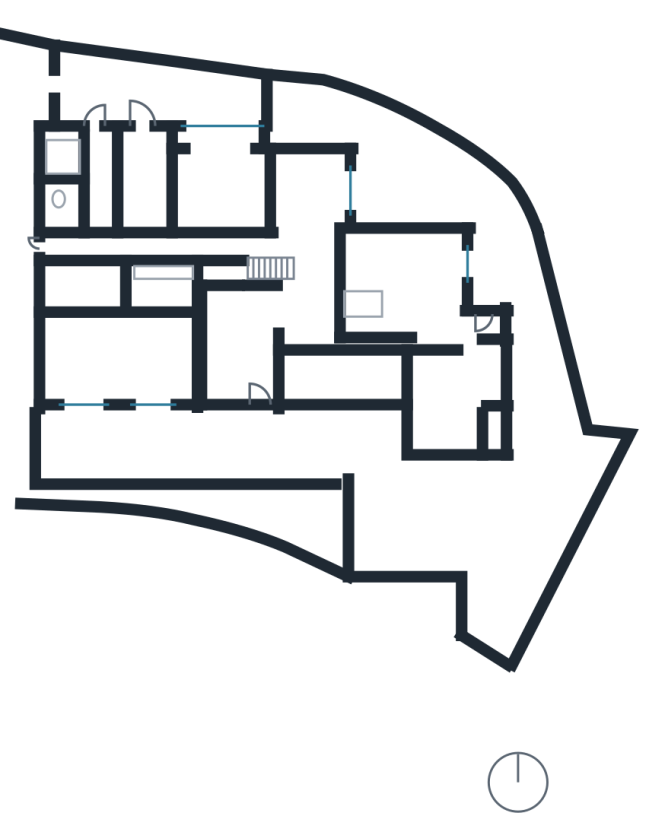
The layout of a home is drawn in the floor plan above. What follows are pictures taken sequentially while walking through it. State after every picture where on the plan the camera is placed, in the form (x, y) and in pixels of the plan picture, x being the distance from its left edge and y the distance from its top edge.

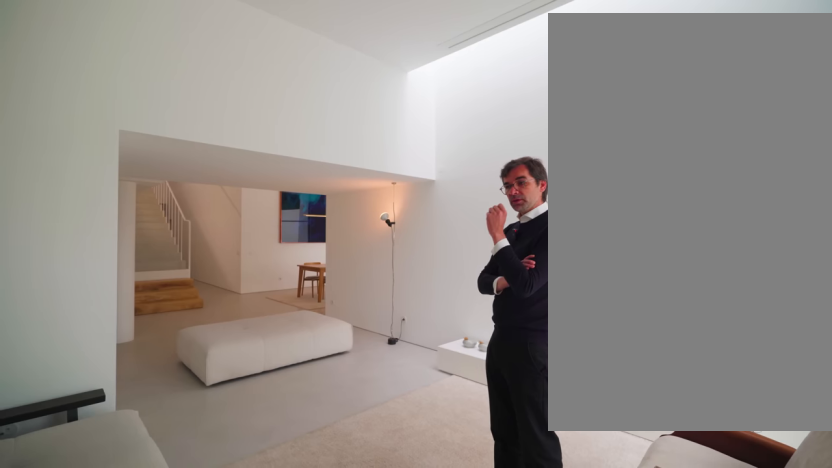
(448, 326)
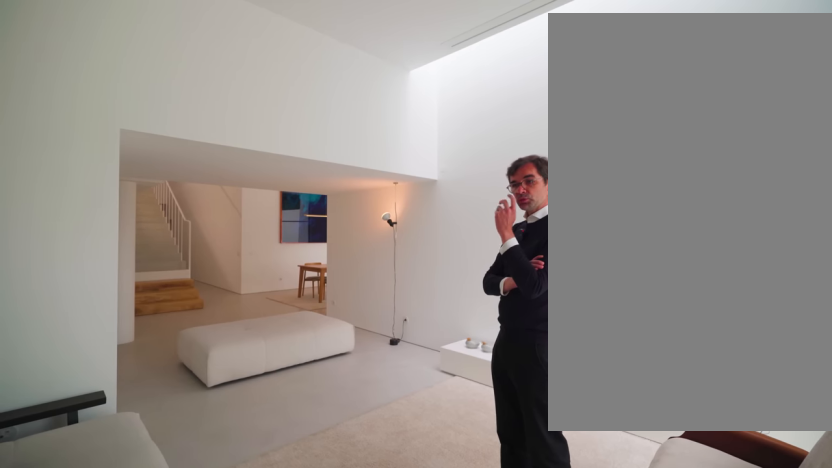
(448, 326)
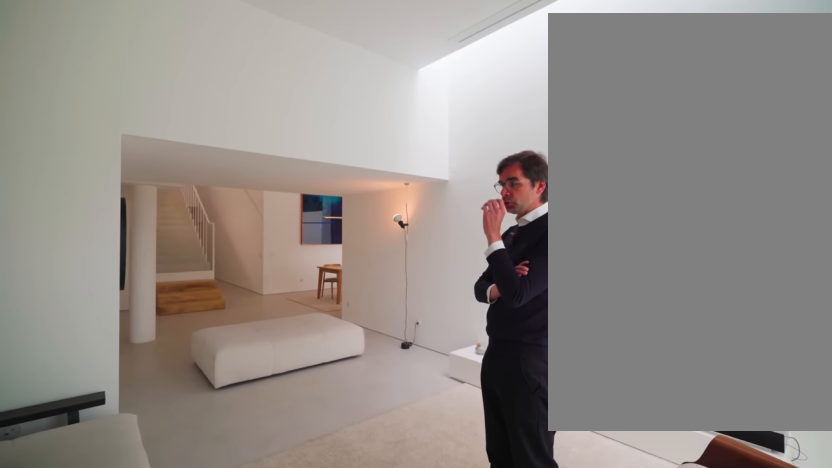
(448, 326)
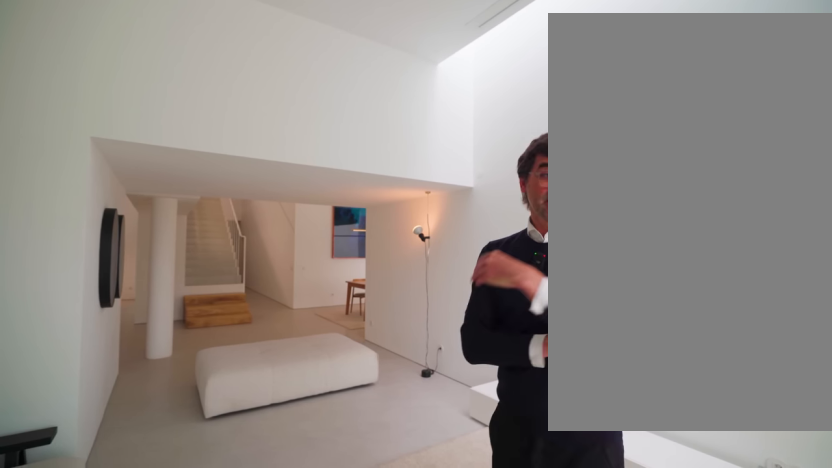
(446, 300)
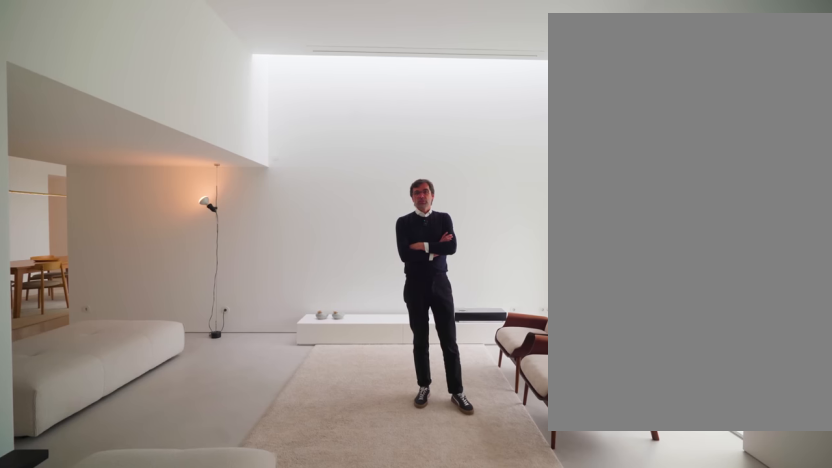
(428, 295)
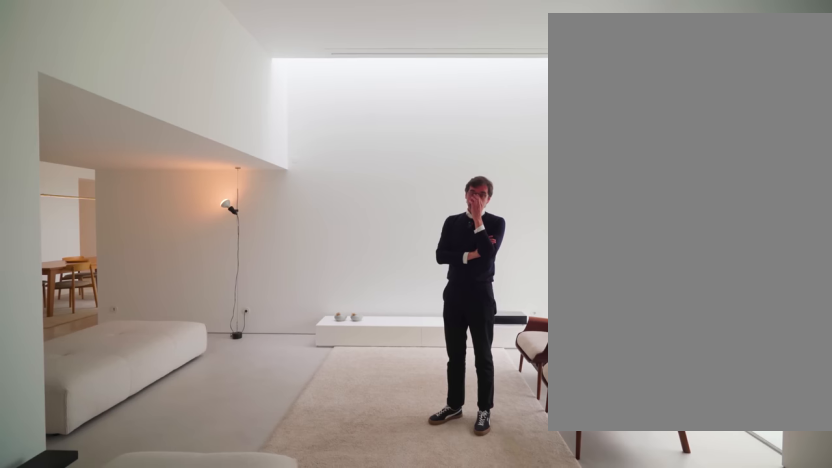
(429, 294)
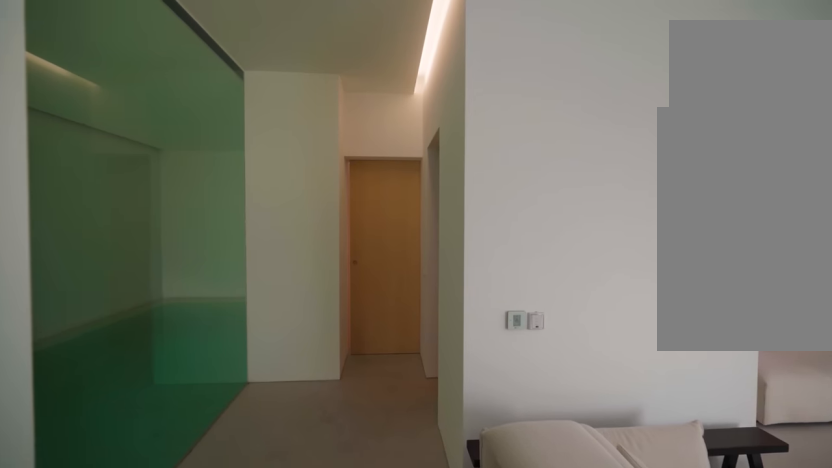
(428, 295)
